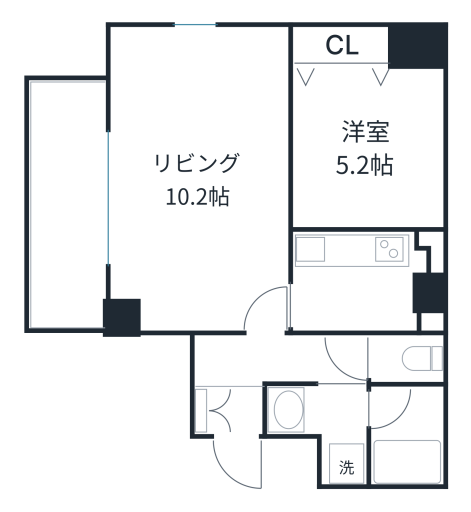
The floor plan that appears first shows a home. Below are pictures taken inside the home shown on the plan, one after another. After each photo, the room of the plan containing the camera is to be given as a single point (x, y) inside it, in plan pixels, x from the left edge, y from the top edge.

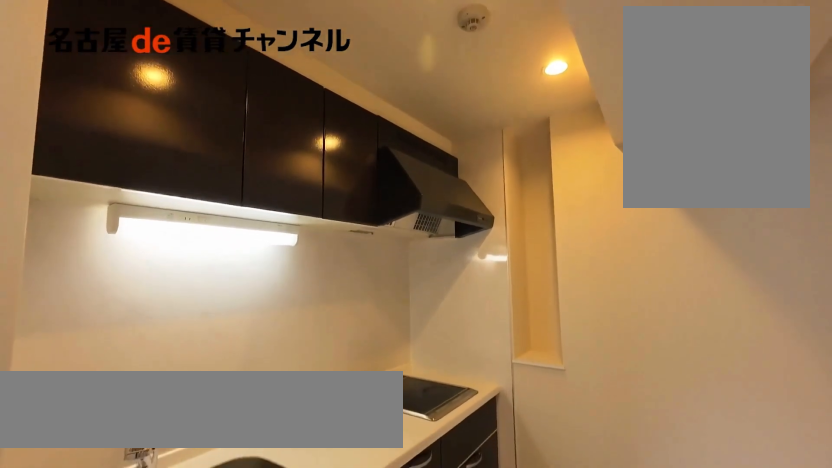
(365, 280)
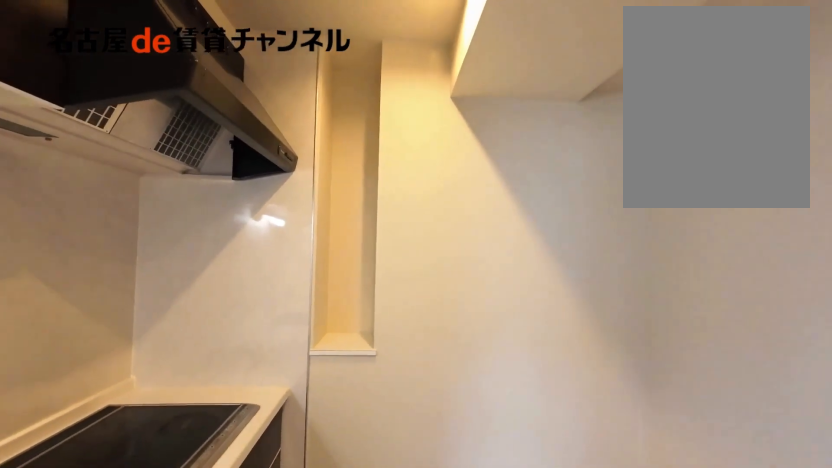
(365, 280)
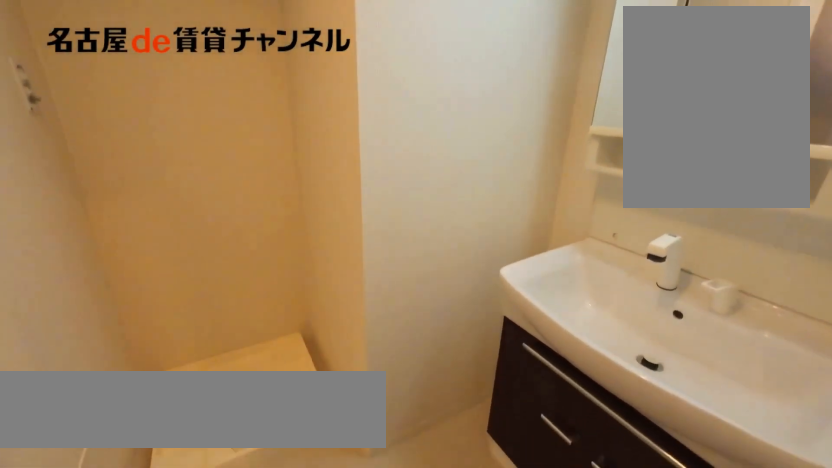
(327, 425)
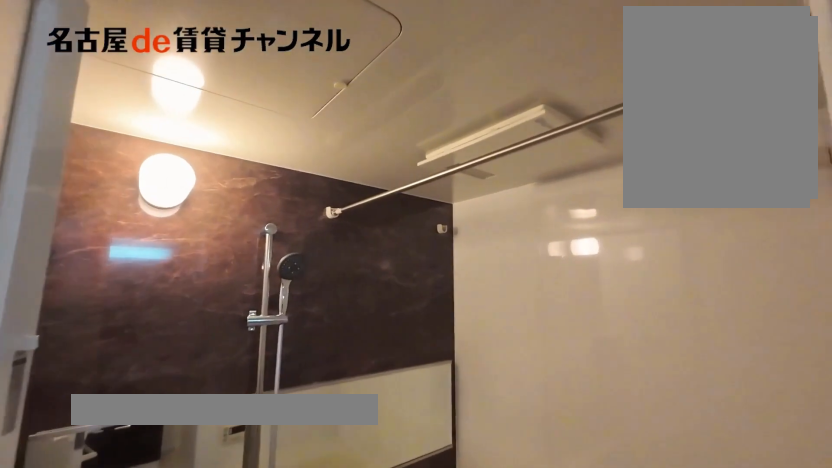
(405, 435)
